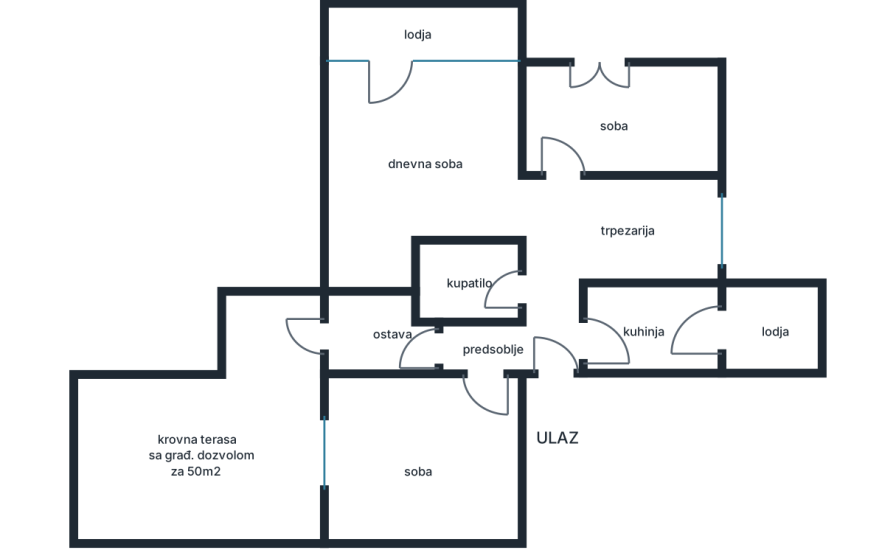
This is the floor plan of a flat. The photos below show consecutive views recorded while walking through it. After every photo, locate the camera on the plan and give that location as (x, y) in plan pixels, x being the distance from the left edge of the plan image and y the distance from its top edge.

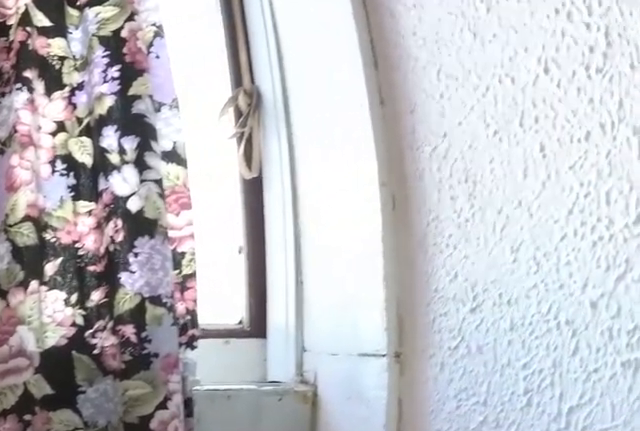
(797, 369)
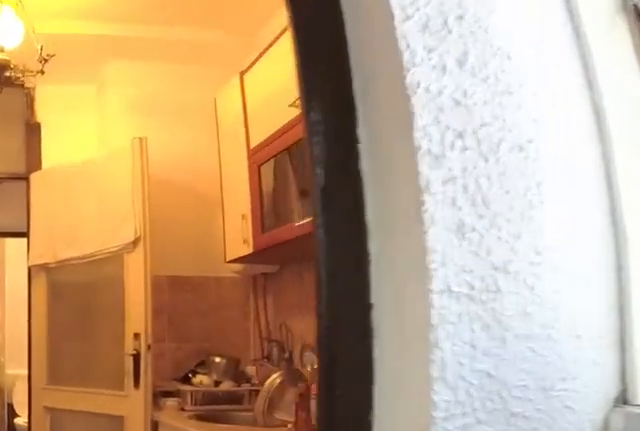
(758, 332)
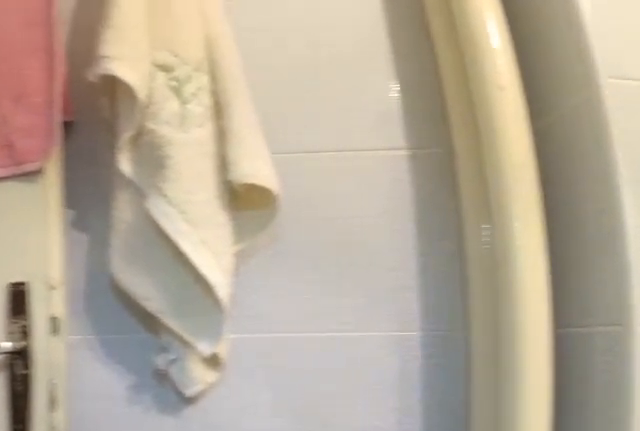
(425, 276)
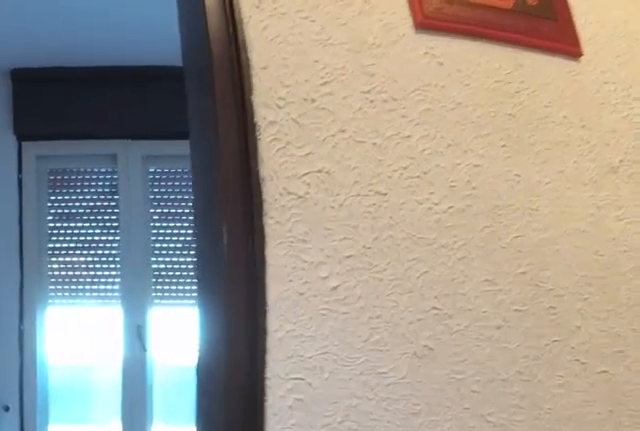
(561, 226)
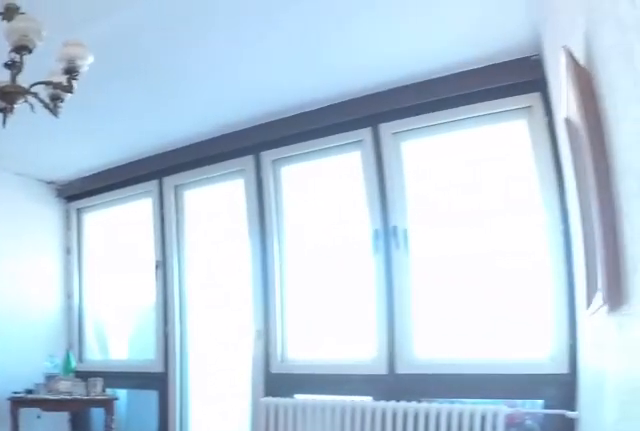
(518, 217)
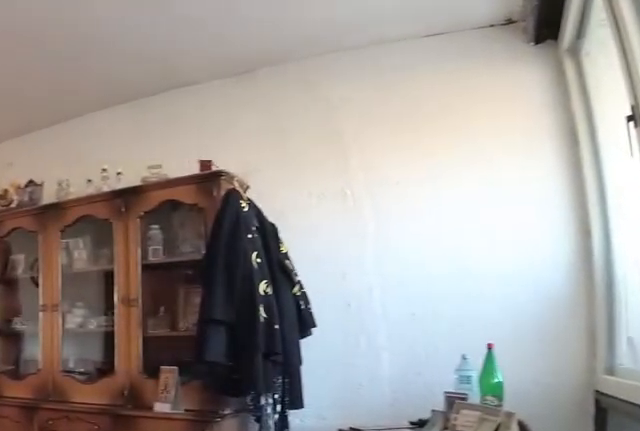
(500, 77)
